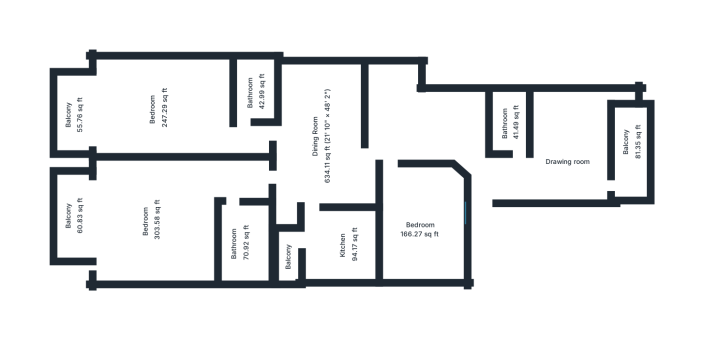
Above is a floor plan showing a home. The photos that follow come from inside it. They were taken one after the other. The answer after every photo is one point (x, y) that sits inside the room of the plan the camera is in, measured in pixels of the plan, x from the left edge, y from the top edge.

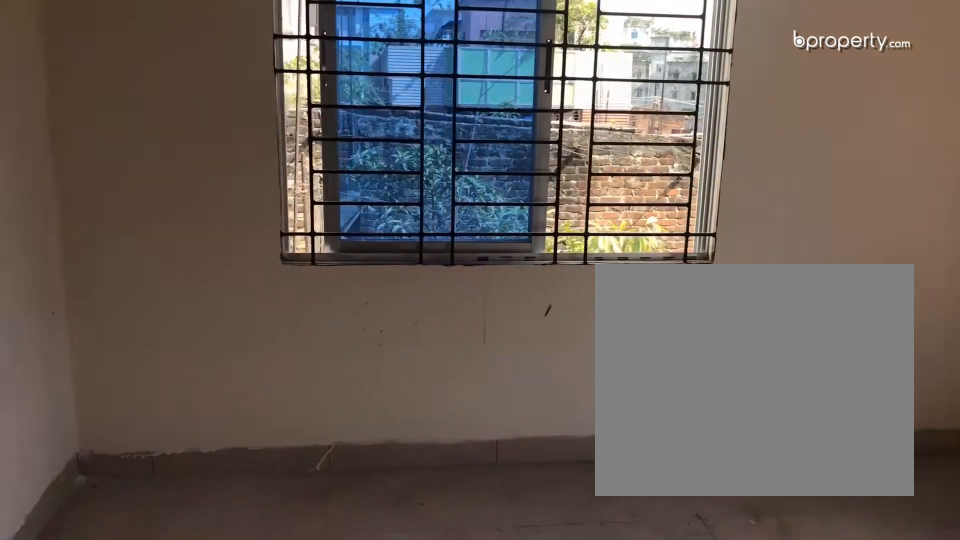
(155, 217)
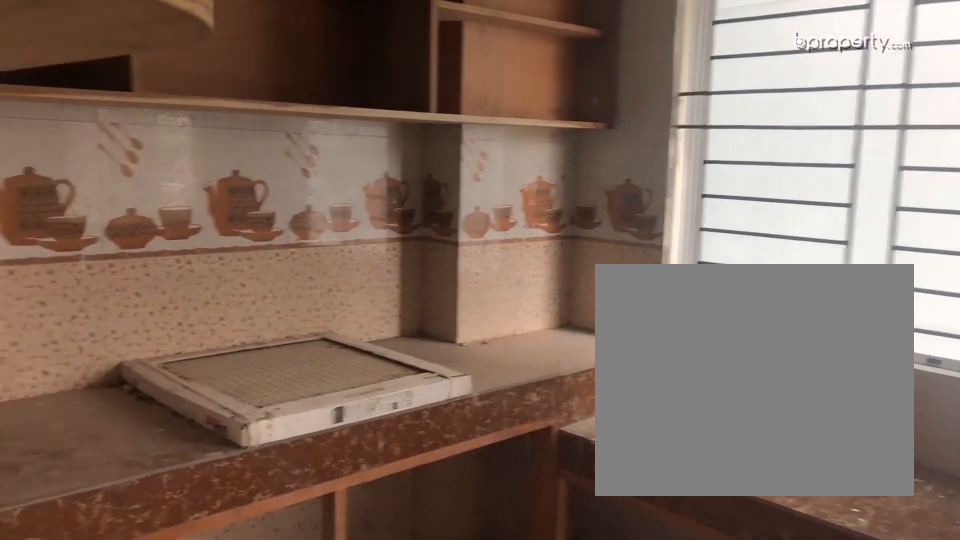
(346, 242)
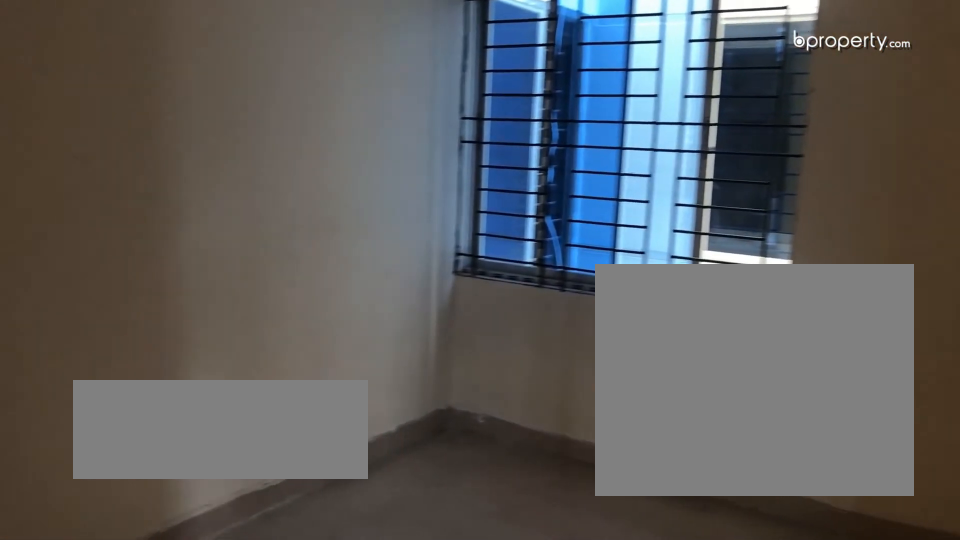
(421, 226)
